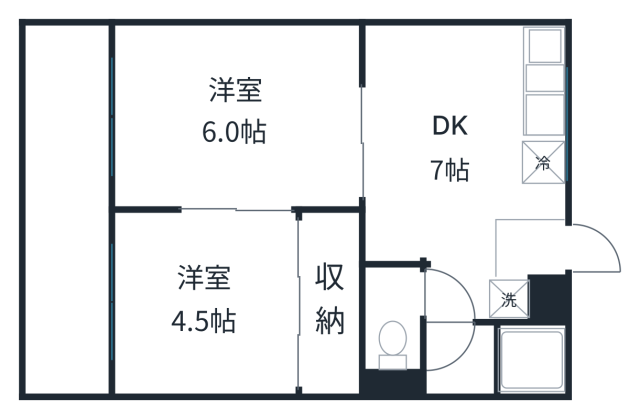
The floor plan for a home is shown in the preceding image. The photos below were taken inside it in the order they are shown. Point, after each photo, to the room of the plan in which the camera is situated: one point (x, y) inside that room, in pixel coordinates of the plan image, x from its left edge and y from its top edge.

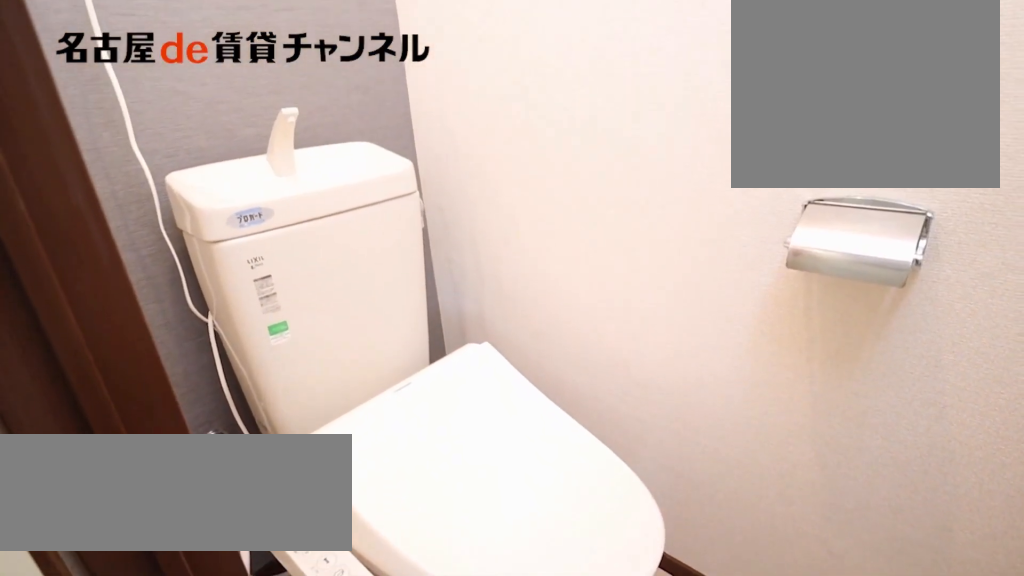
(398, 318)
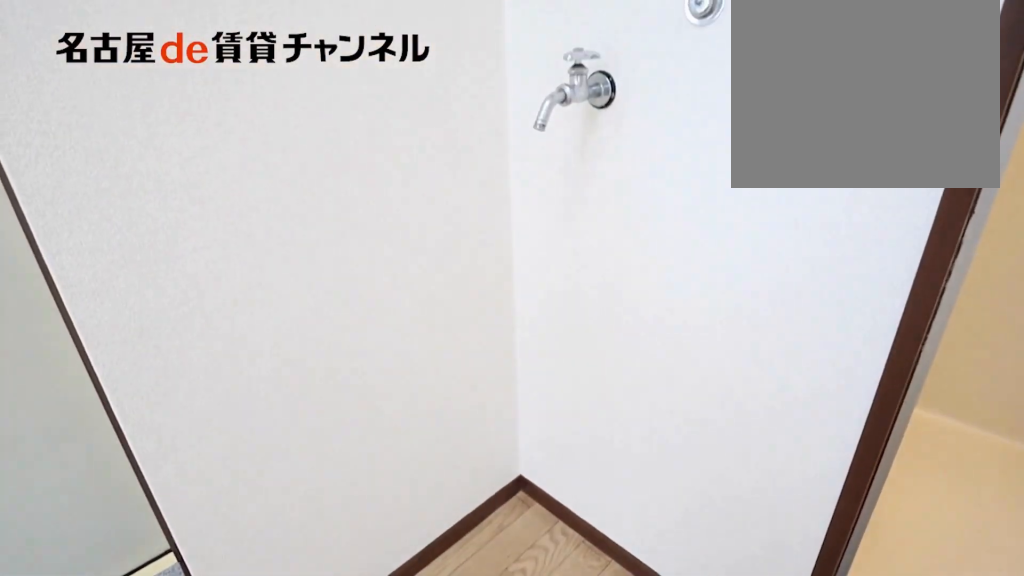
(508, 299)
